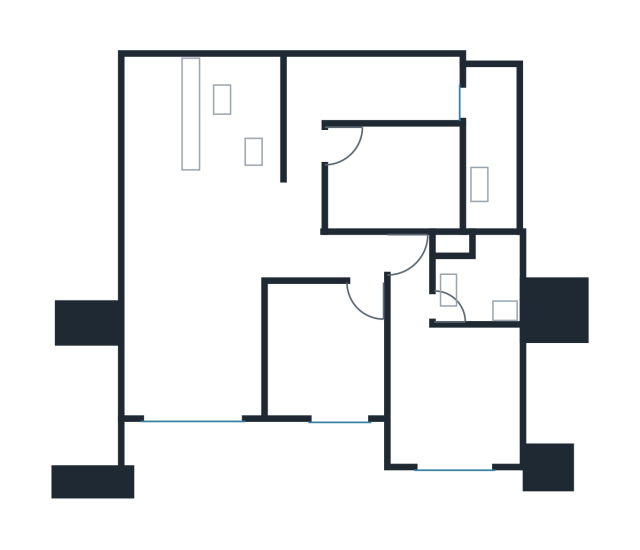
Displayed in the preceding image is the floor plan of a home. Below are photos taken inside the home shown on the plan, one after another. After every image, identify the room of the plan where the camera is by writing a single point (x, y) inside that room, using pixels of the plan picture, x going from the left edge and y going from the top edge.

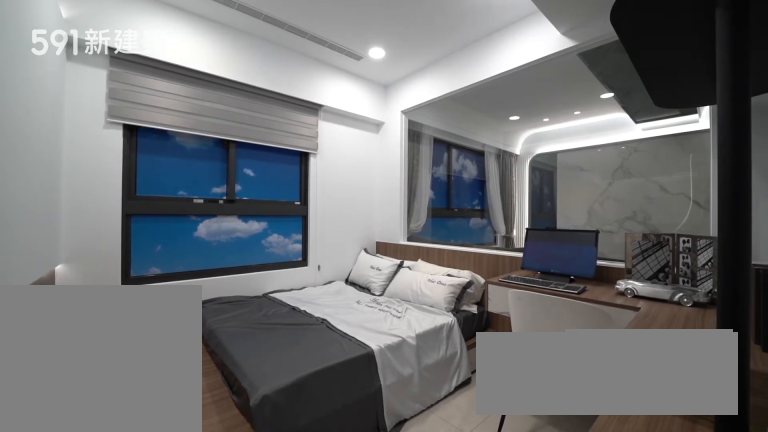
(325, 348)
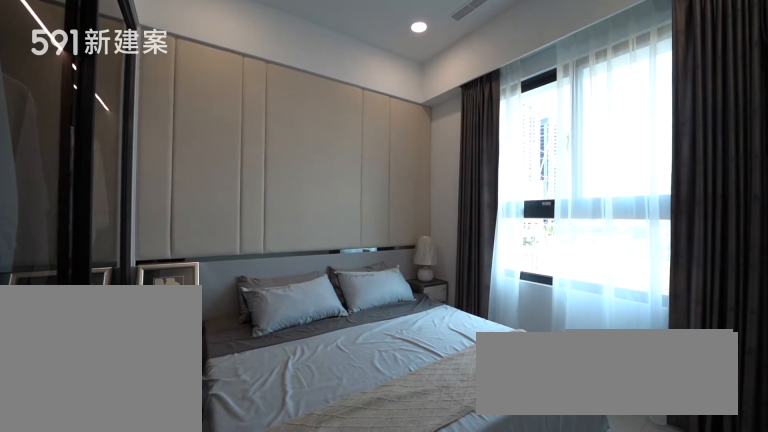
(449, 377)
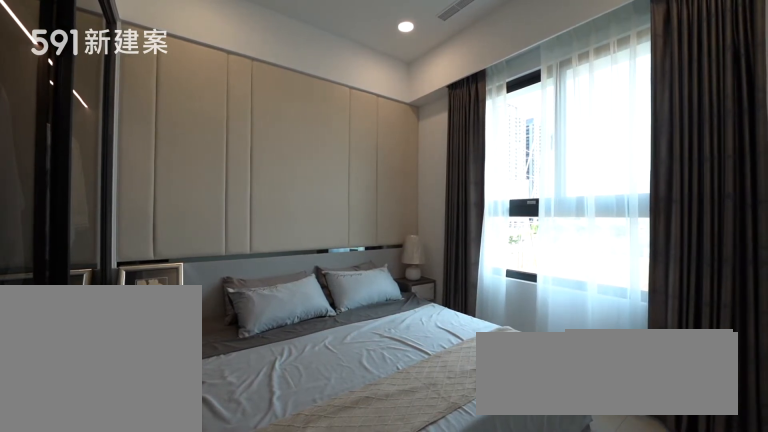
(449, 377)
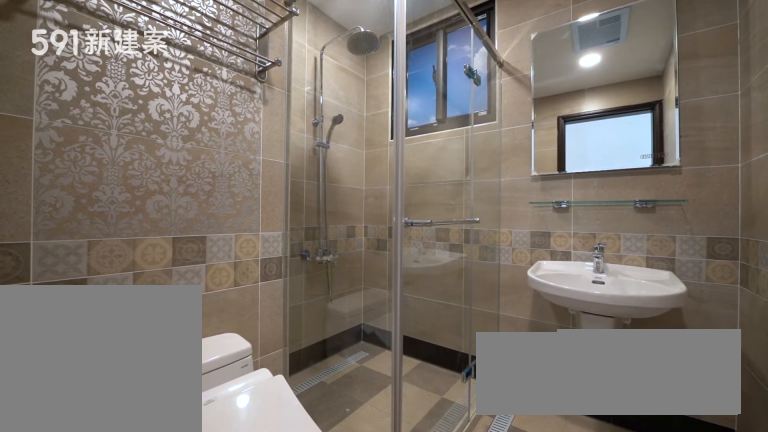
(480, 277)
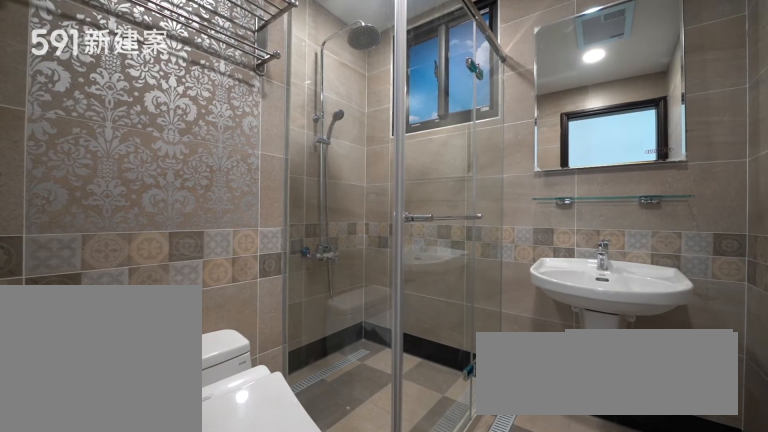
(480, 277)
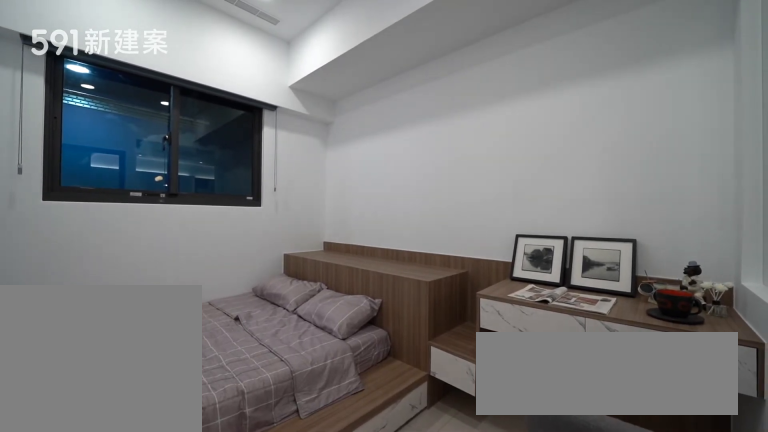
(400, 177)
